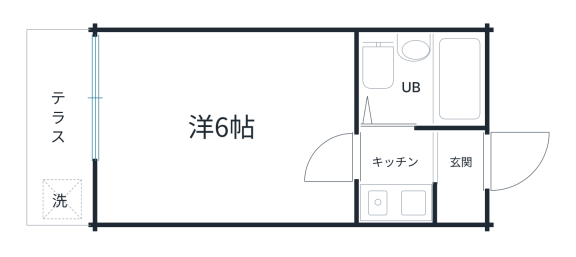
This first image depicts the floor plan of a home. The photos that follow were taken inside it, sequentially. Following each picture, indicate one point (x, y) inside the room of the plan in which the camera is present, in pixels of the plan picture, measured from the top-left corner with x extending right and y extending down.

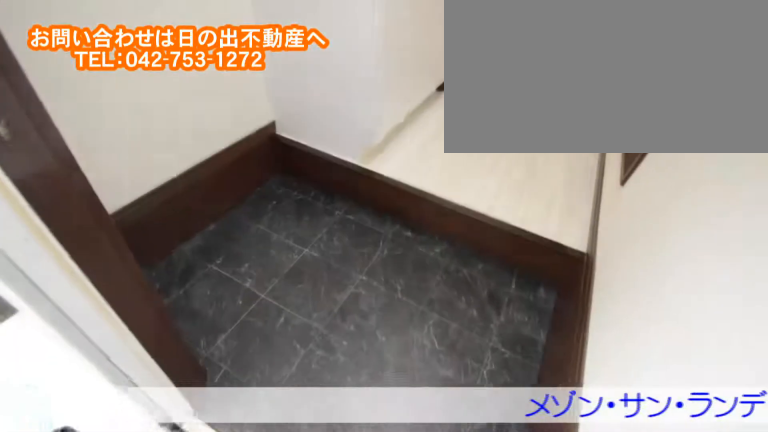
(441, 160)
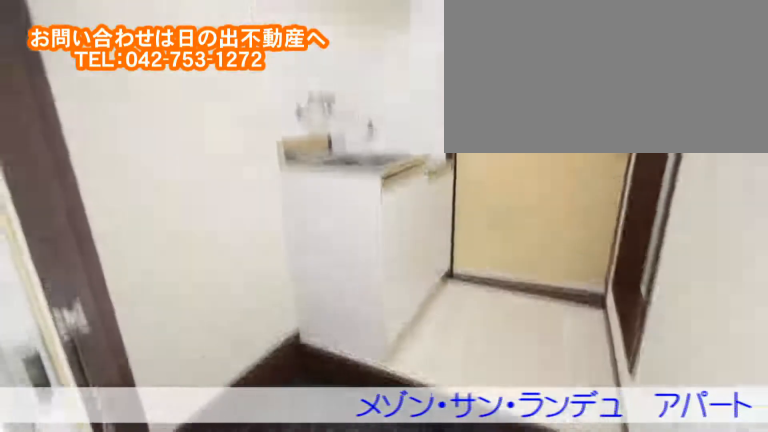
(441, 160)
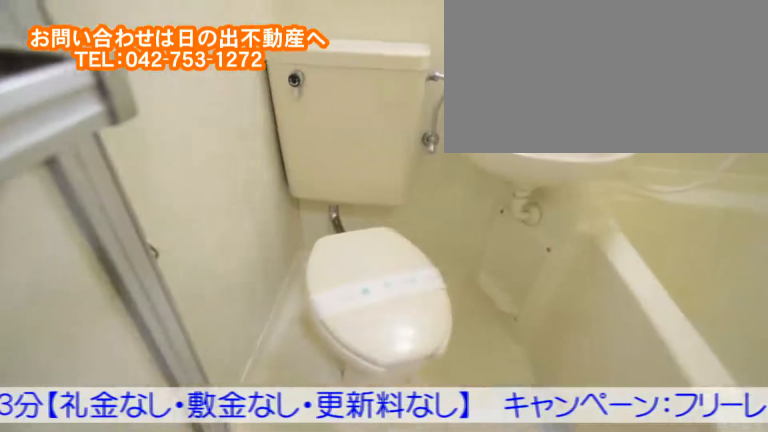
(448, 82)
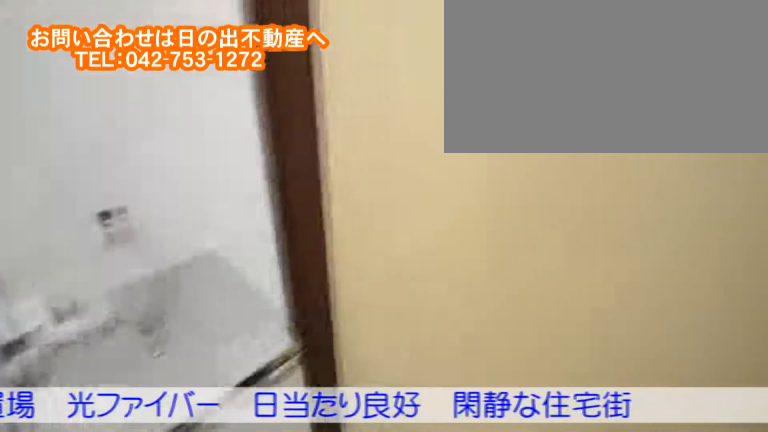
(397, 152)
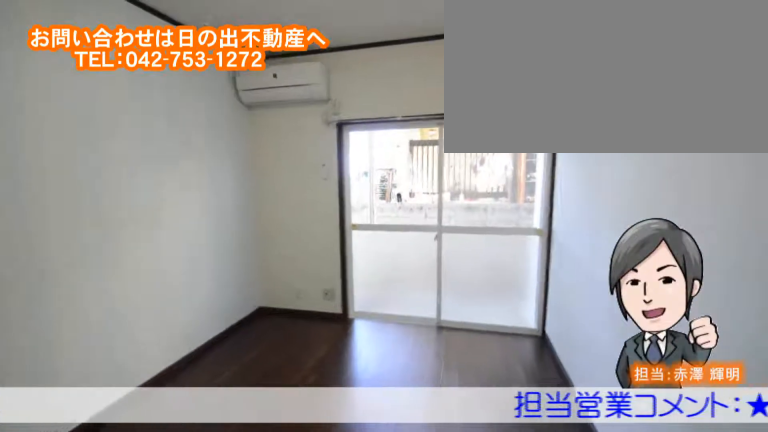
(156, 121)
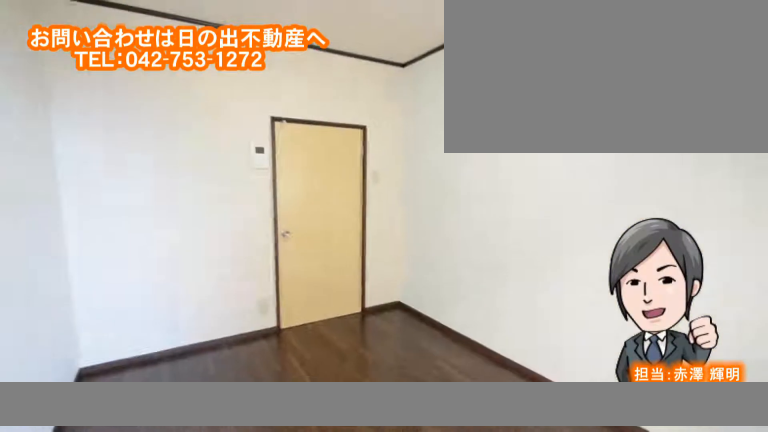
(156, 121)
